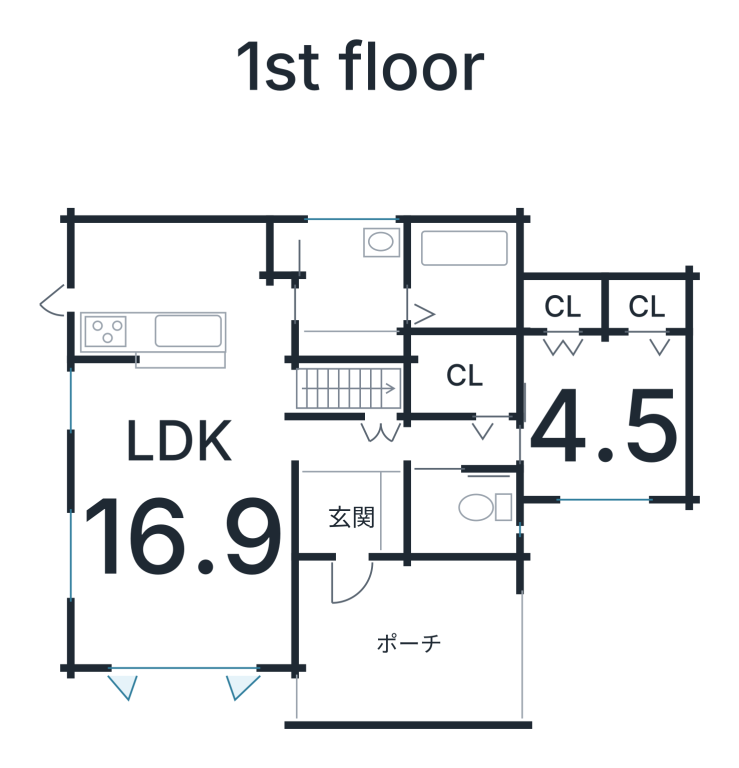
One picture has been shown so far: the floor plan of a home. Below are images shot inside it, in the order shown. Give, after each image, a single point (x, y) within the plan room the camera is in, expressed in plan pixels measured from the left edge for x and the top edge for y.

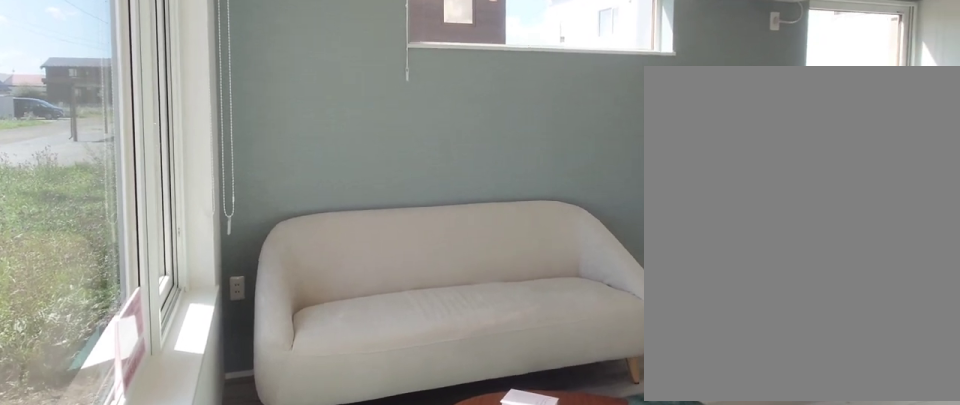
(185, 517)
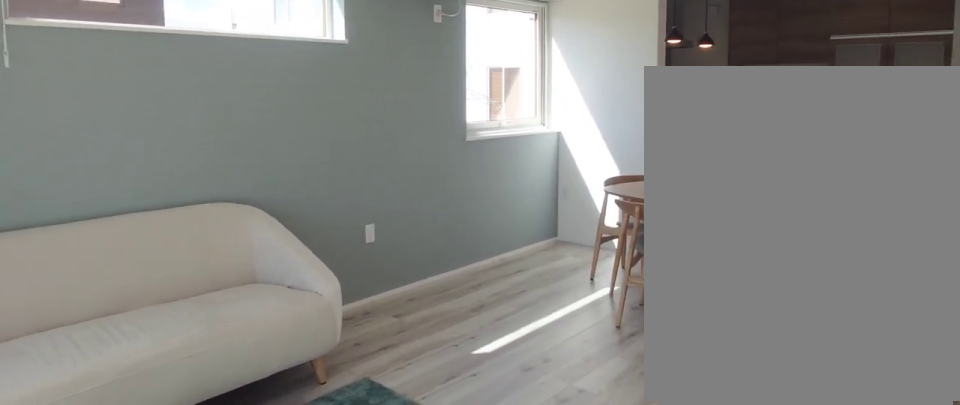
(185, 517)
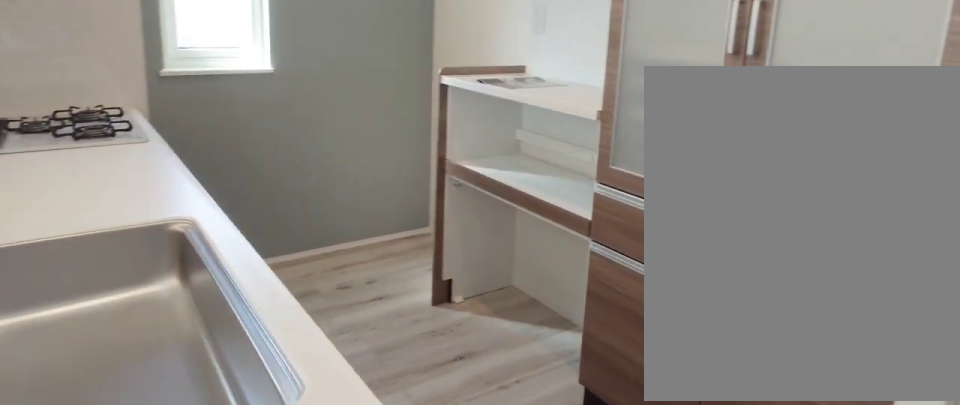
(183, 285)
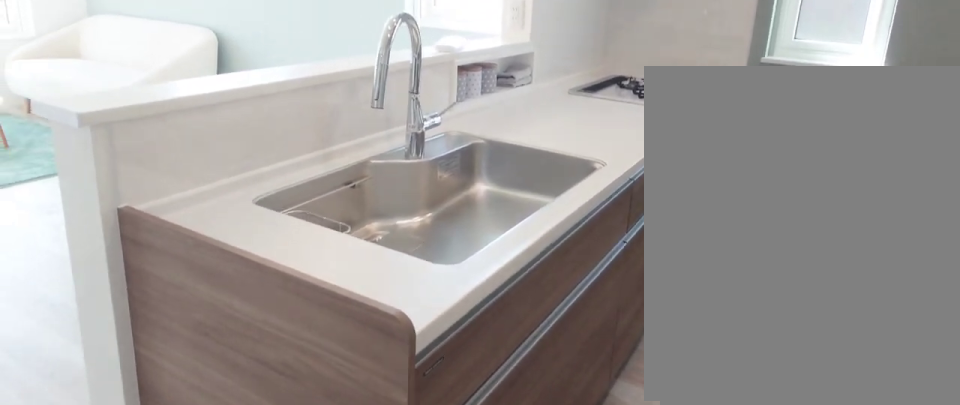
(183, 285)
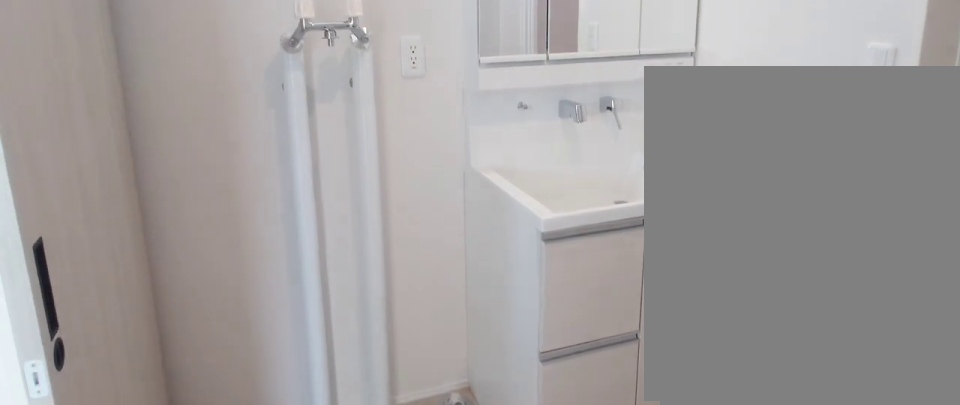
(352, 288)
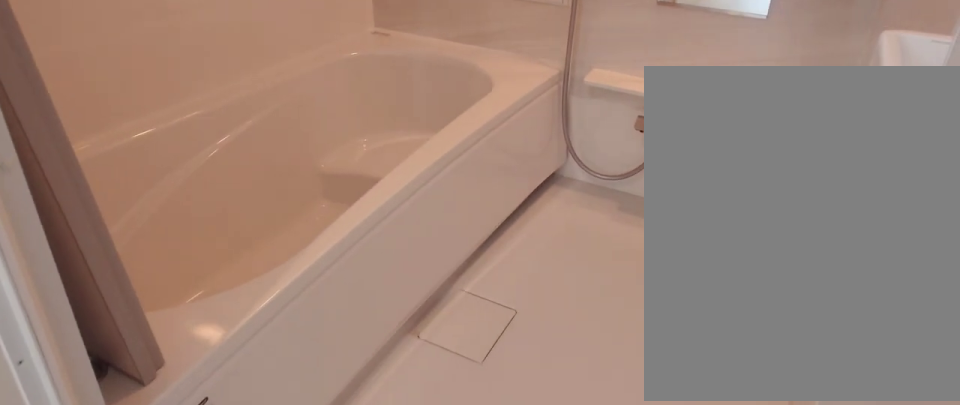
(460, 280)
